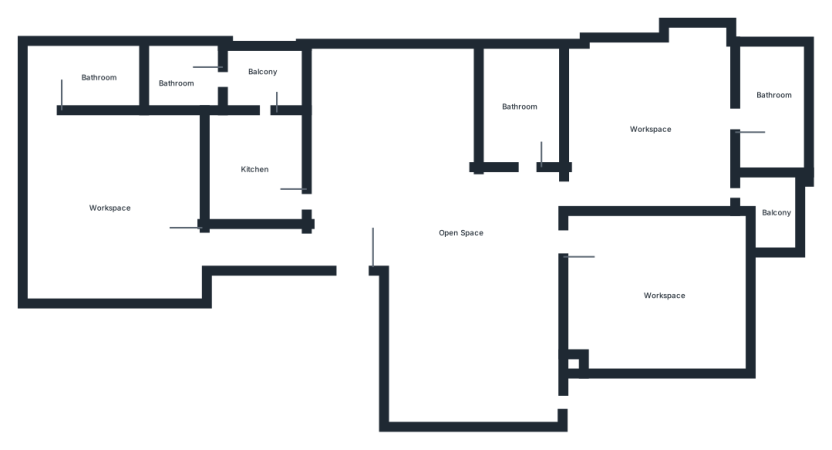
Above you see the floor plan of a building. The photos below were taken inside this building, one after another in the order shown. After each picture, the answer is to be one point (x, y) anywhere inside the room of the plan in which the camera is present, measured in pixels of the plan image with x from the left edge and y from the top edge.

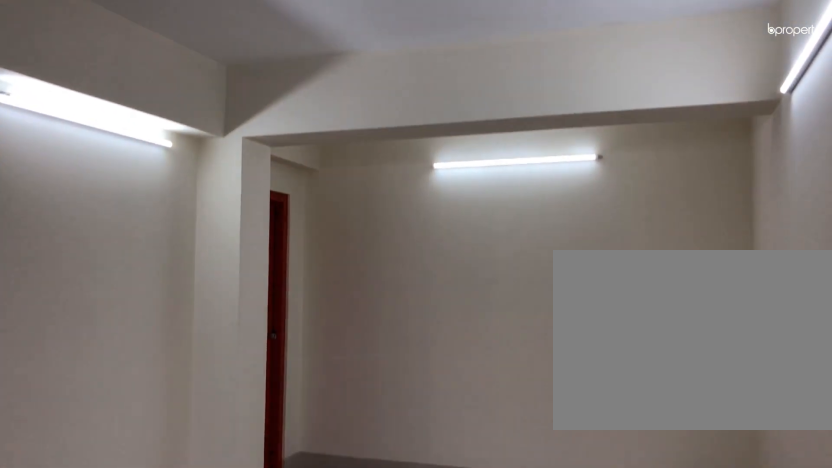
(494, 295)
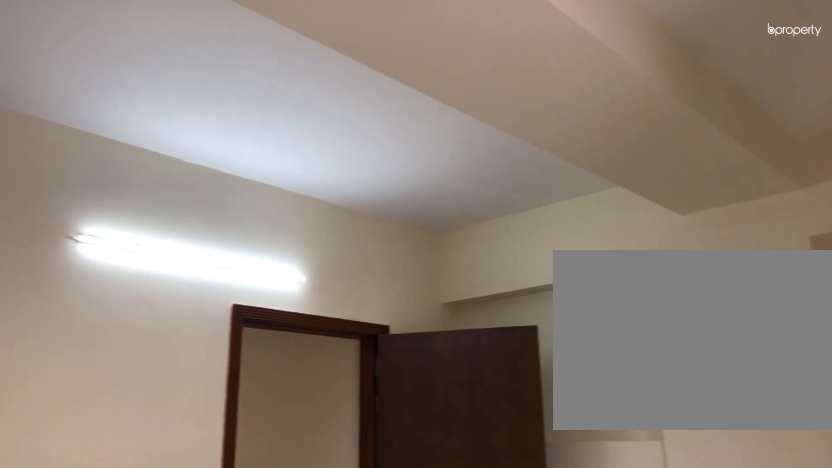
(114, 206)
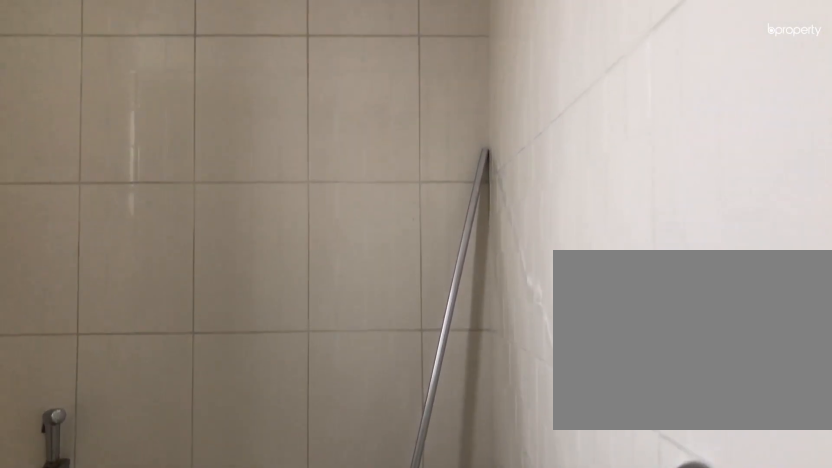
(86, 75)
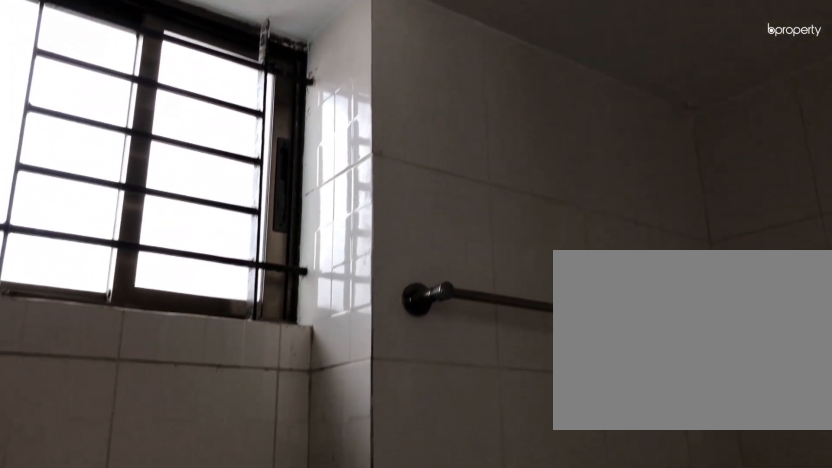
(86, 75)
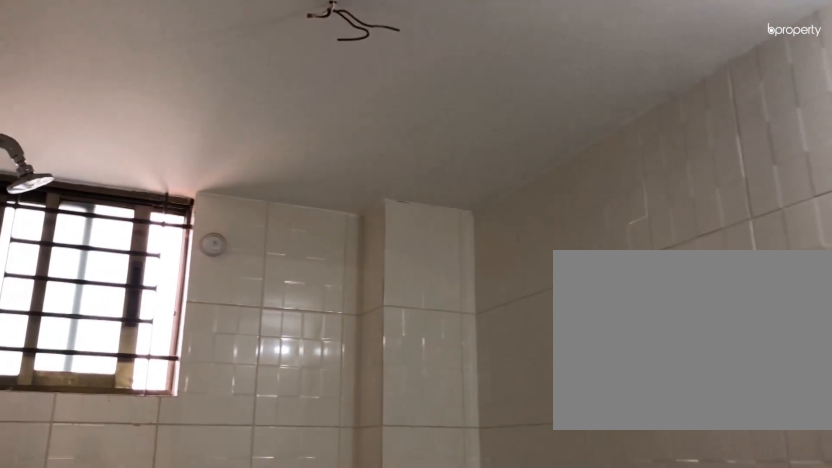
(523, 120)
